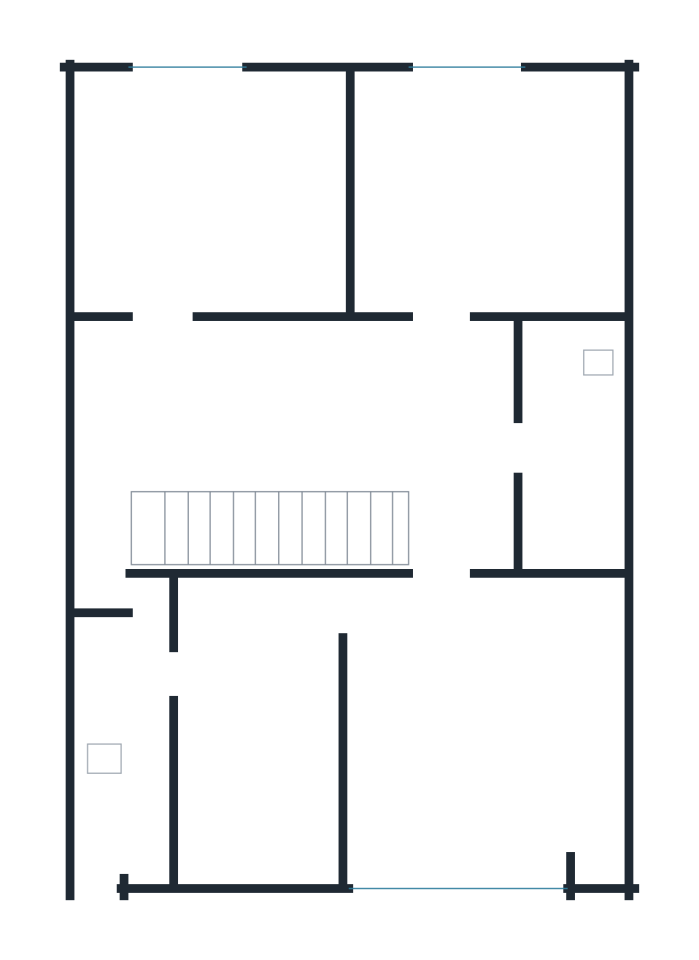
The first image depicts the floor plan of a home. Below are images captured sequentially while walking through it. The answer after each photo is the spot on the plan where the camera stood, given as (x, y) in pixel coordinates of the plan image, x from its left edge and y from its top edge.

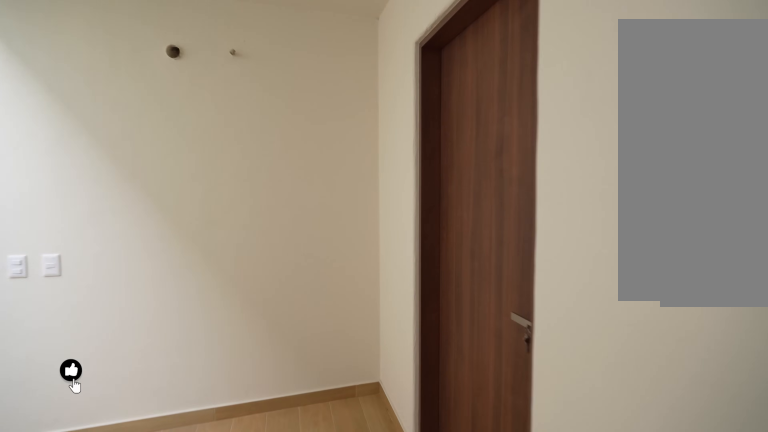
(379, 355)
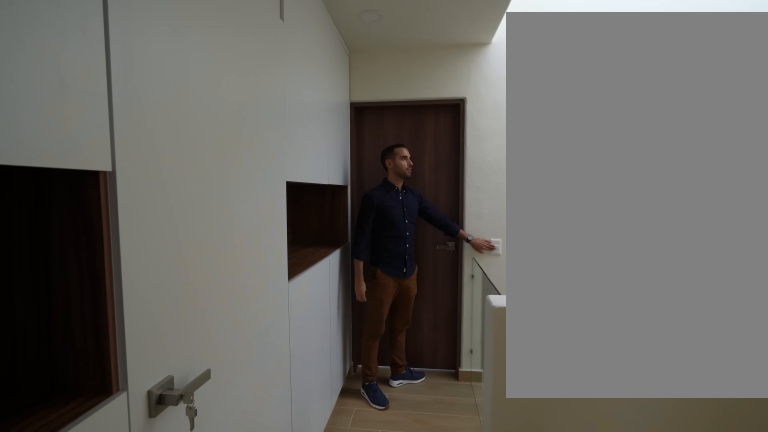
(406, 390)
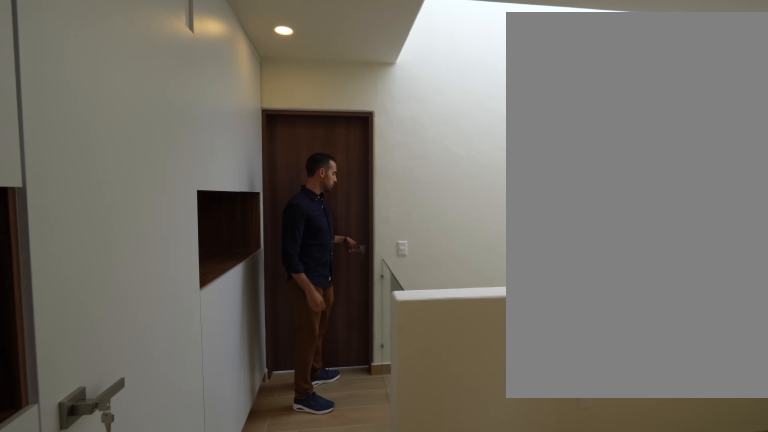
(431, 399)
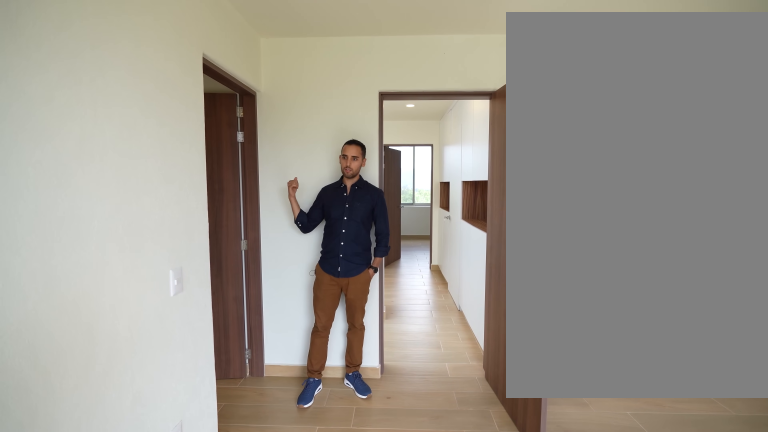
(427, 861)
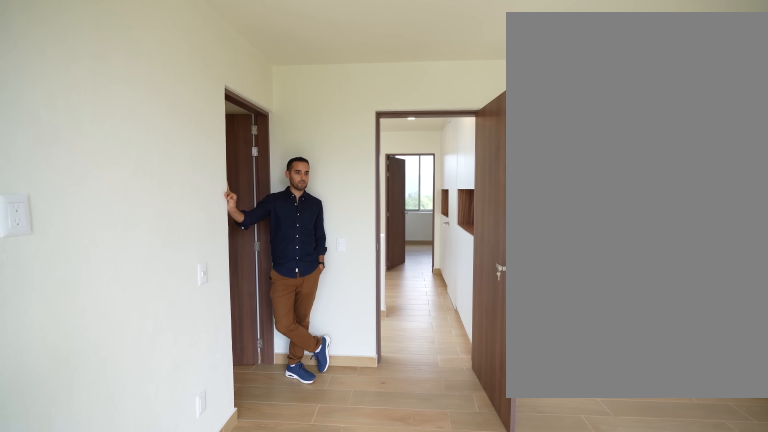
(432, 861)
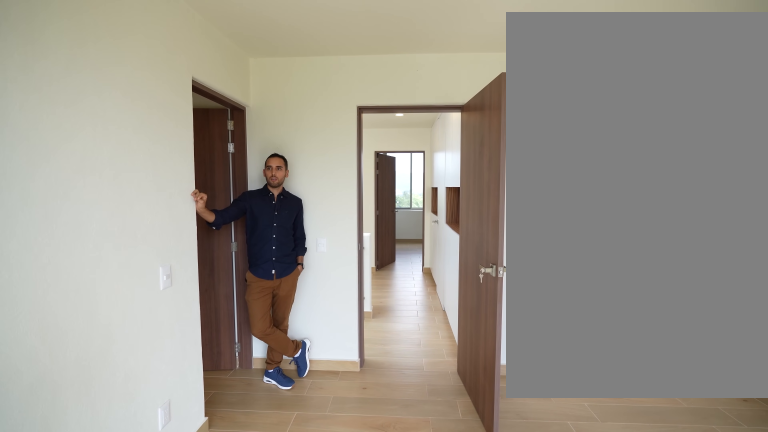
(432, 861)
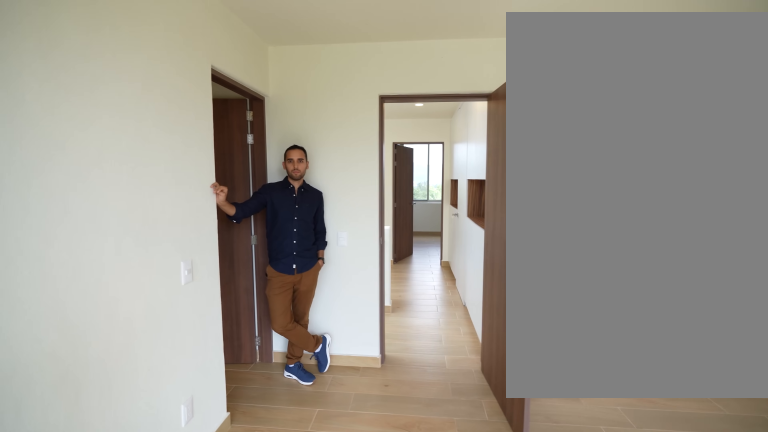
(443, 849)
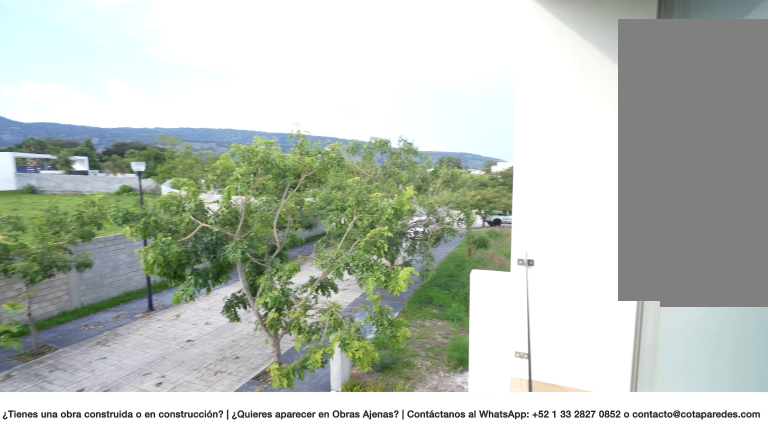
(525, 855)
